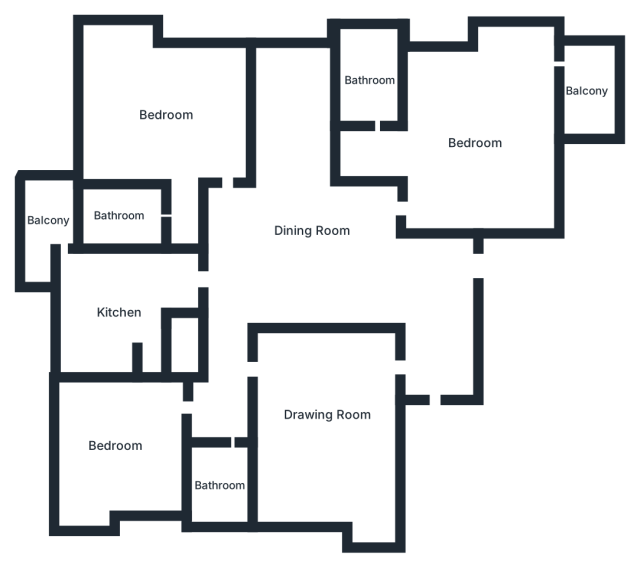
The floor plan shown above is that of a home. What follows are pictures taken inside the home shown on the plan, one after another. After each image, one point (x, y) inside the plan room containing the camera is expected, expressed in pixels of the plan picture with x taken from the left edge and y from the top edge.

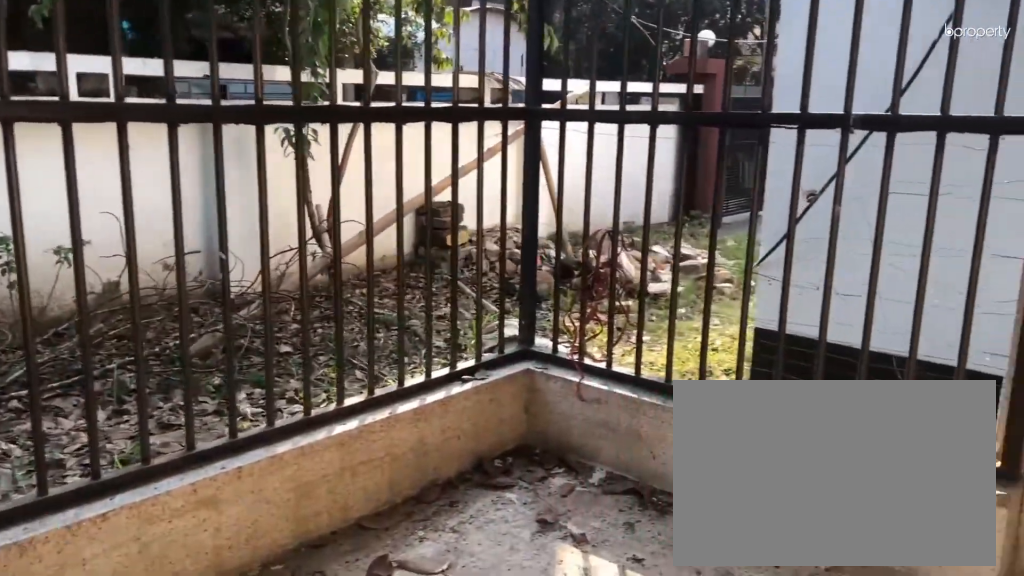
(590, 87)
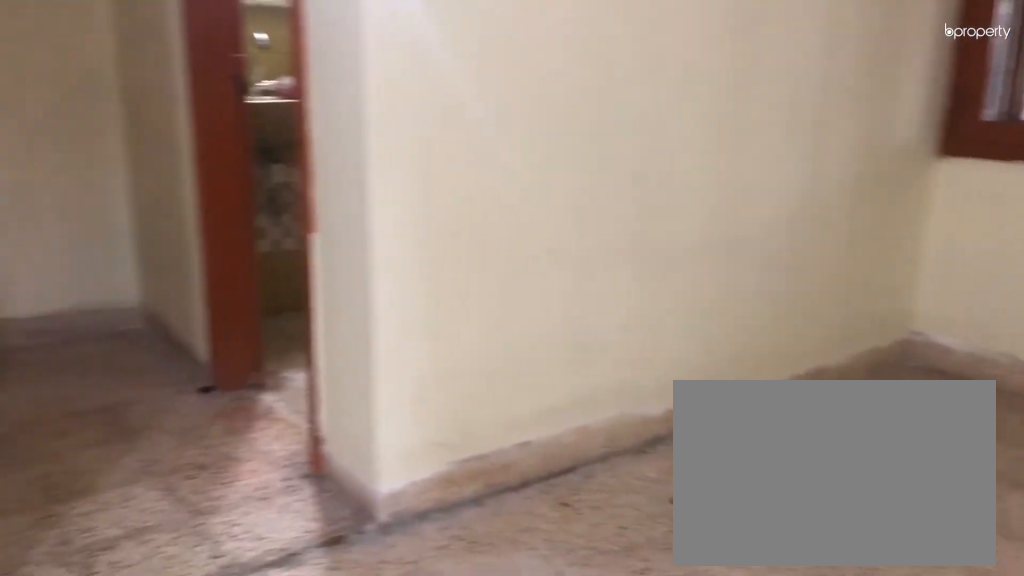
(165, 120)
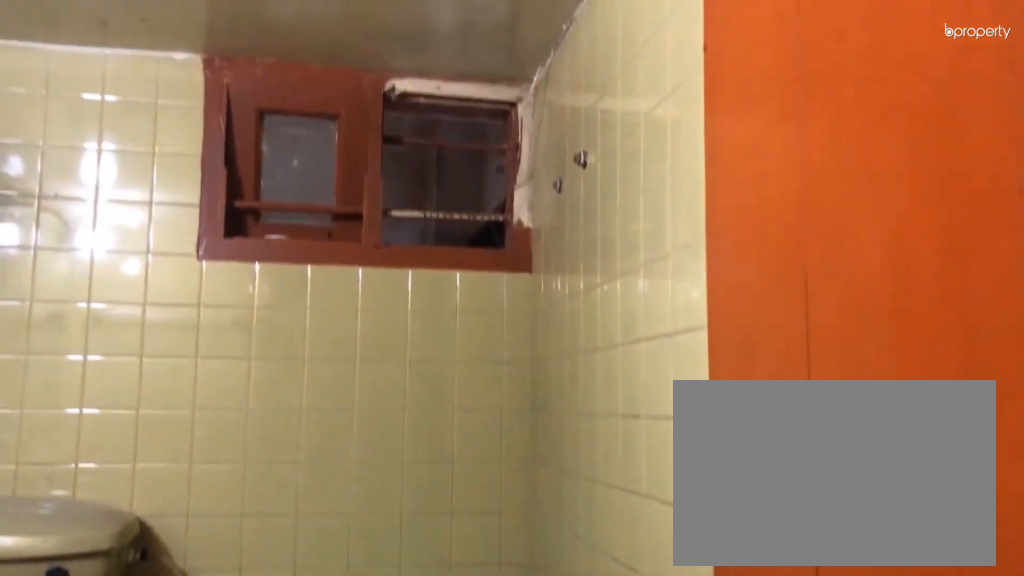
(119, 215)
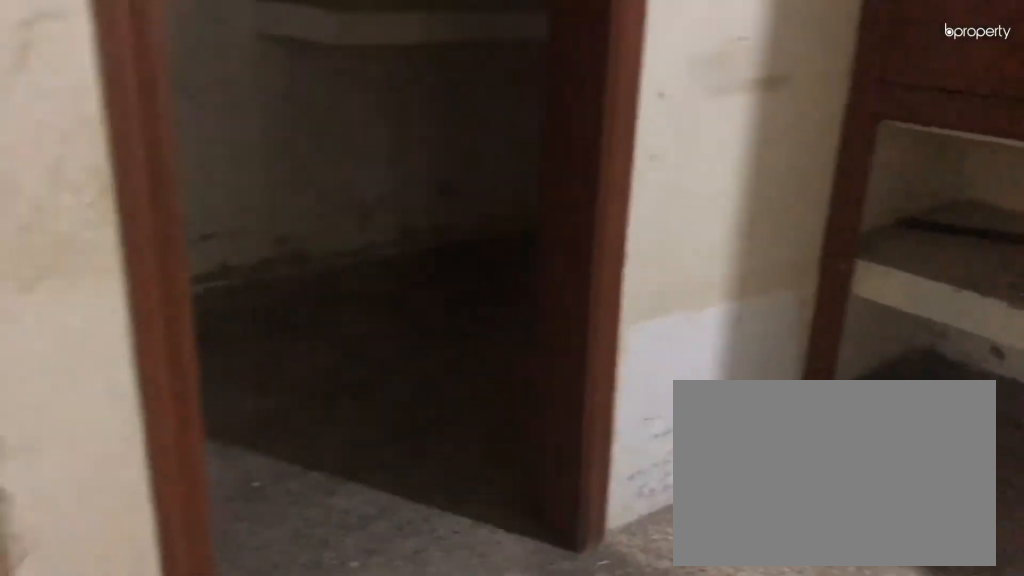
(115, 320)
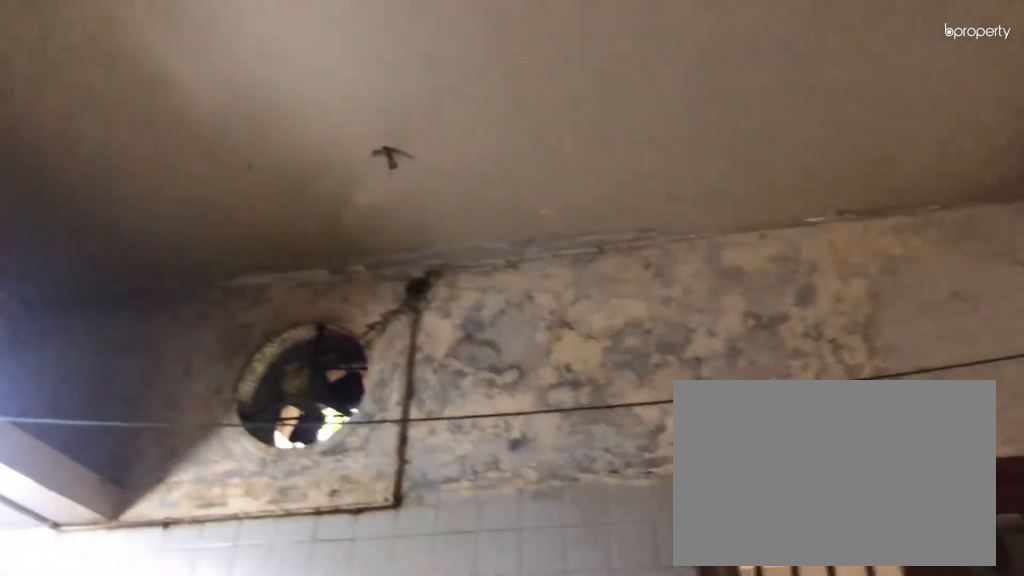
(115, 320)
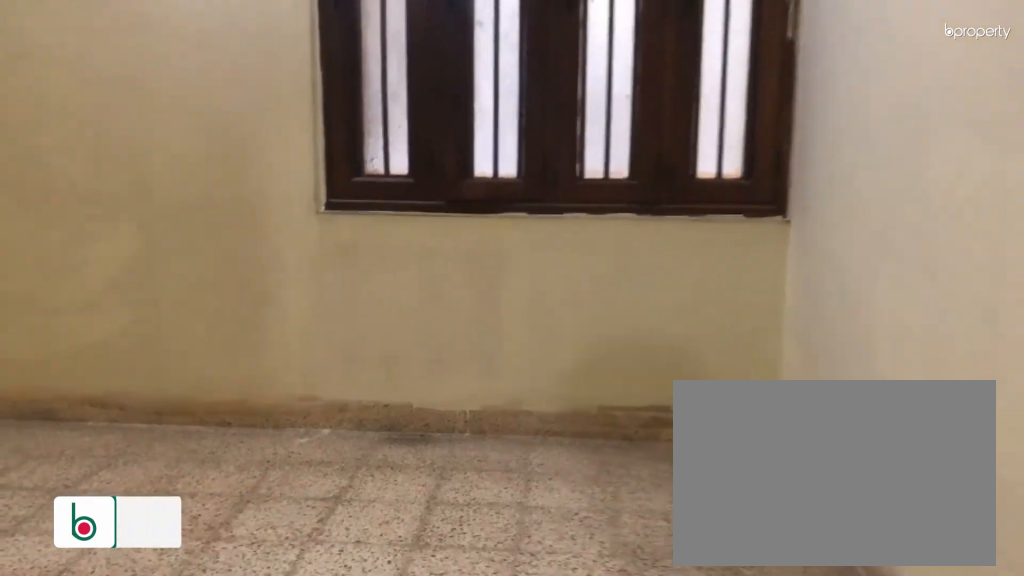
(119, 444)
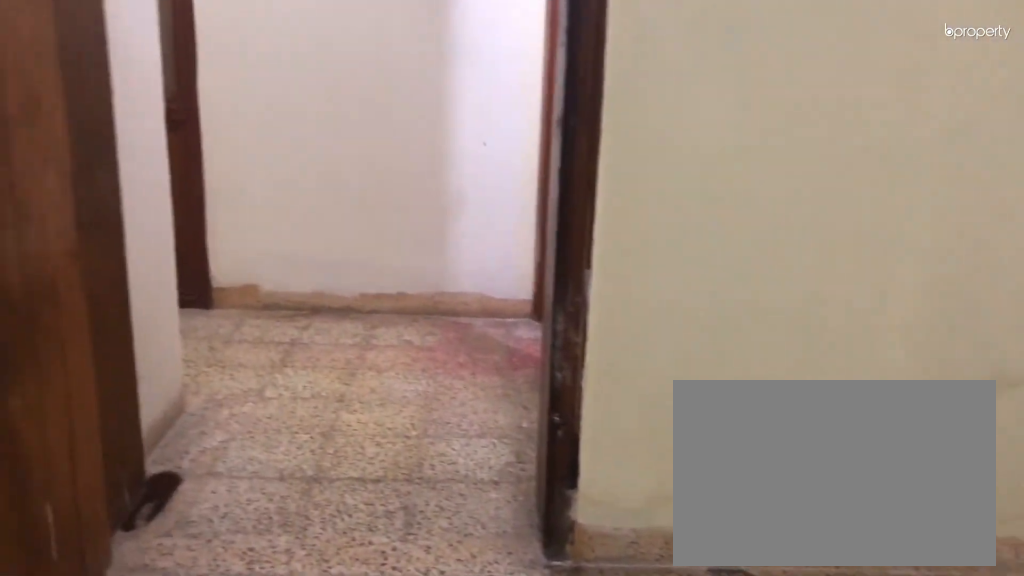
(119, 444)
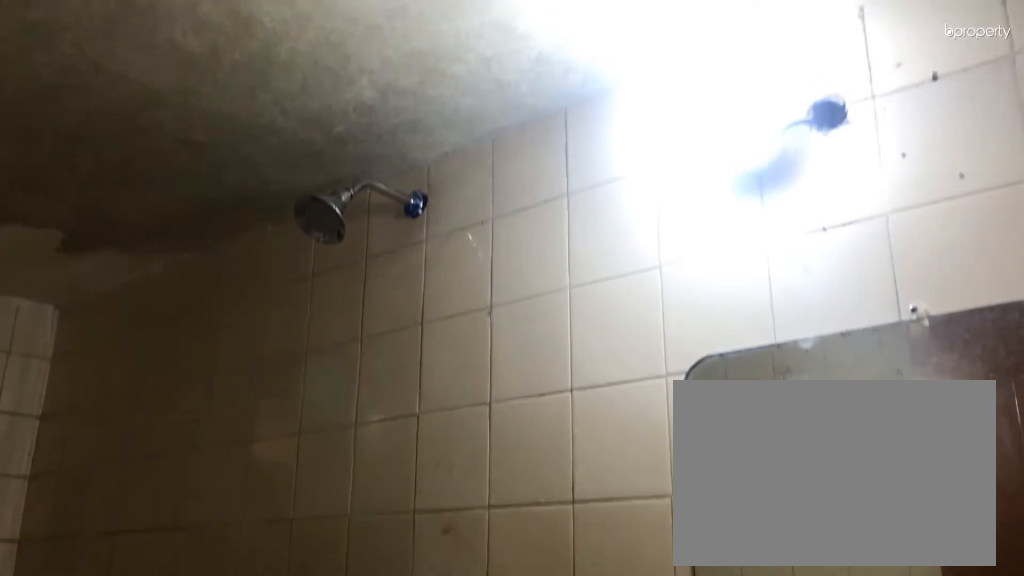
(219, 486)
